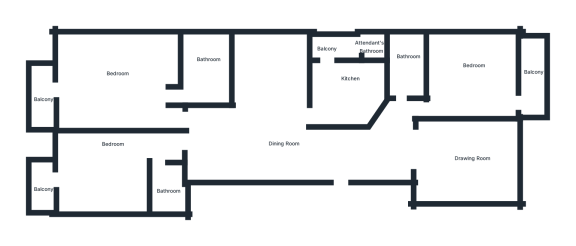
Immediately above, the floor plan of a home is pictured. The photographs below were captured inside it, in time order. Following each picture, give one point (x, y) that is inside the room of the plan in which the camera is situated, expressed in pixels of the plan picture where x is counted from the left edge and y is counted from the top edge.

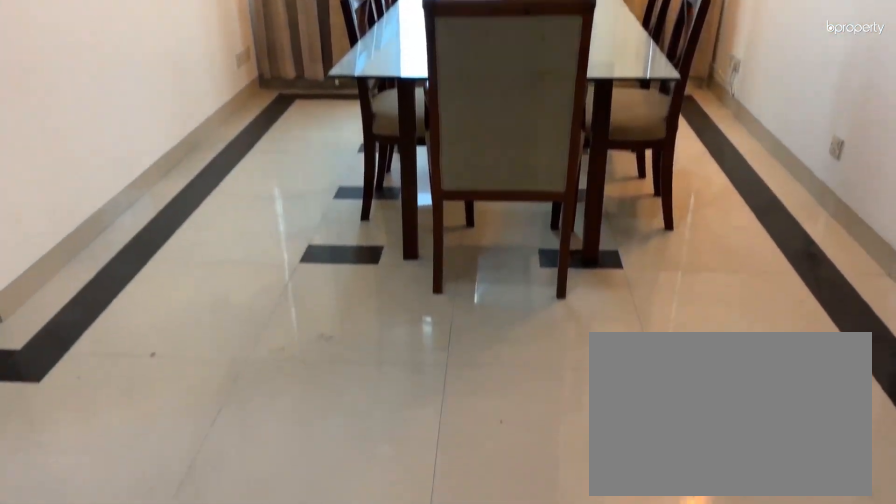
(287, 150)
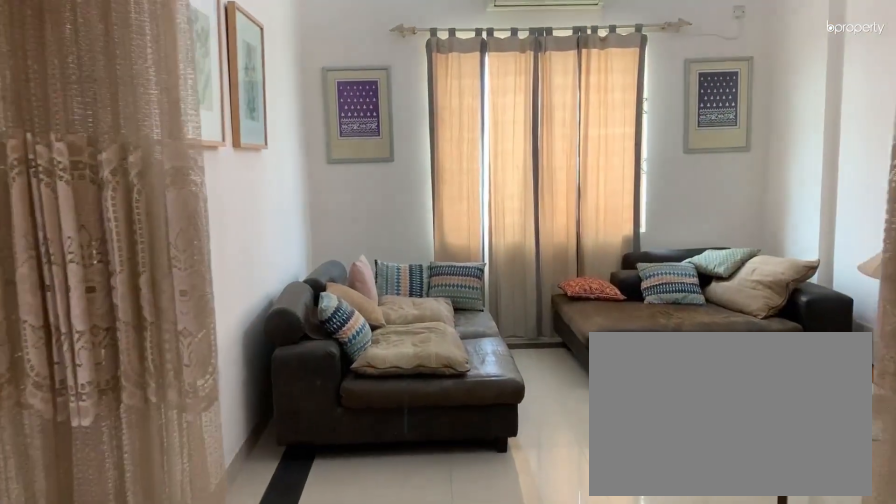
(470, 162)
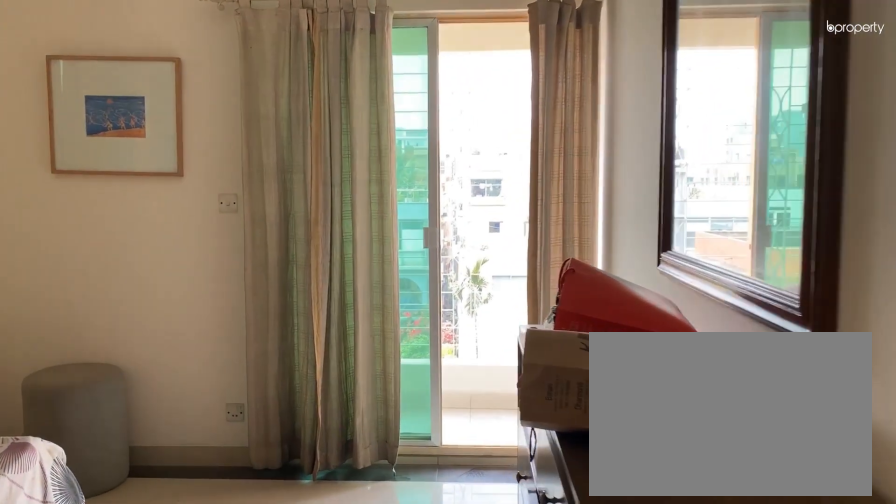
(479, 82)
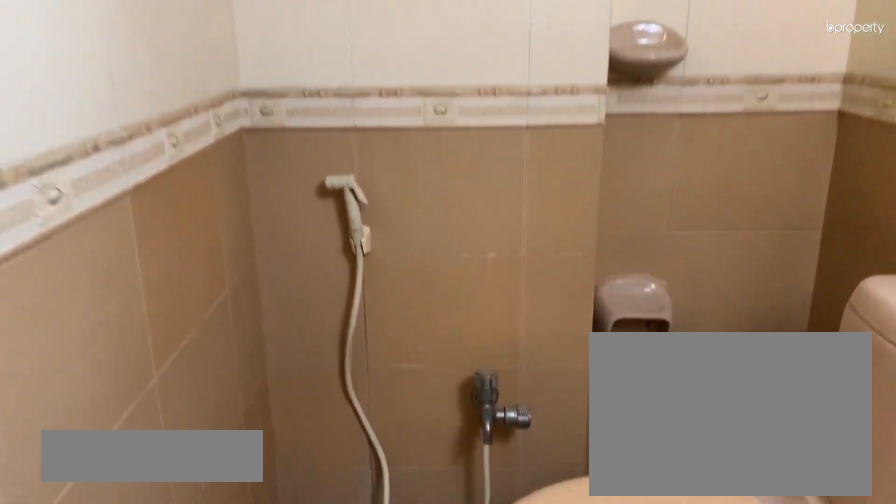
(406, 73)
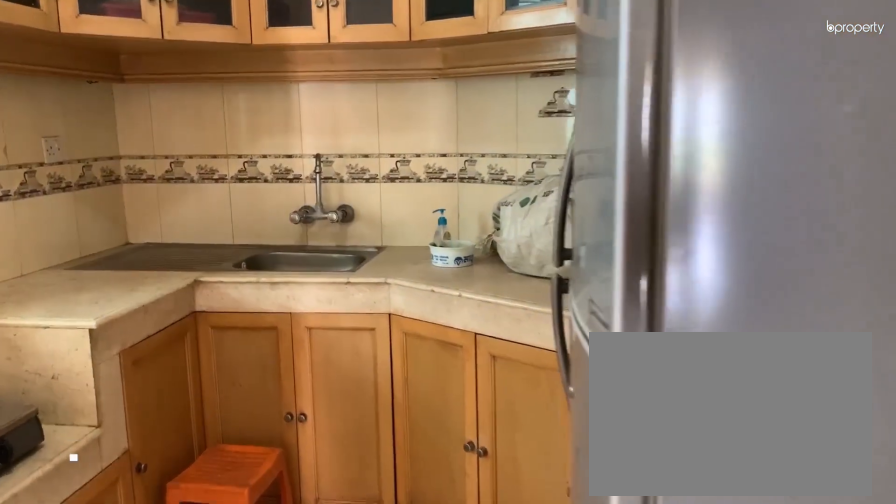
(342, 90)
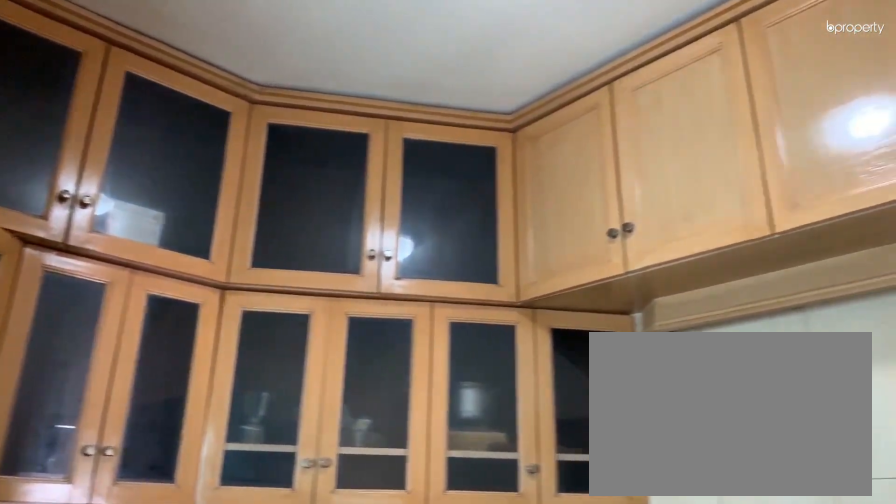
(336, 104)
